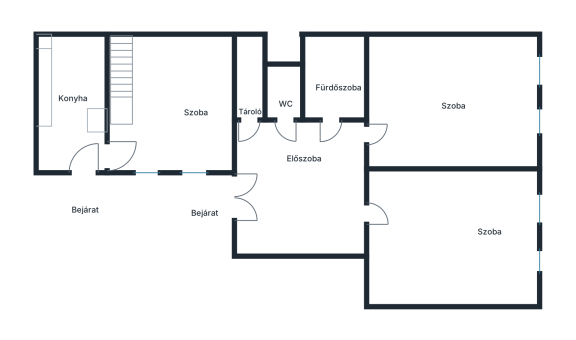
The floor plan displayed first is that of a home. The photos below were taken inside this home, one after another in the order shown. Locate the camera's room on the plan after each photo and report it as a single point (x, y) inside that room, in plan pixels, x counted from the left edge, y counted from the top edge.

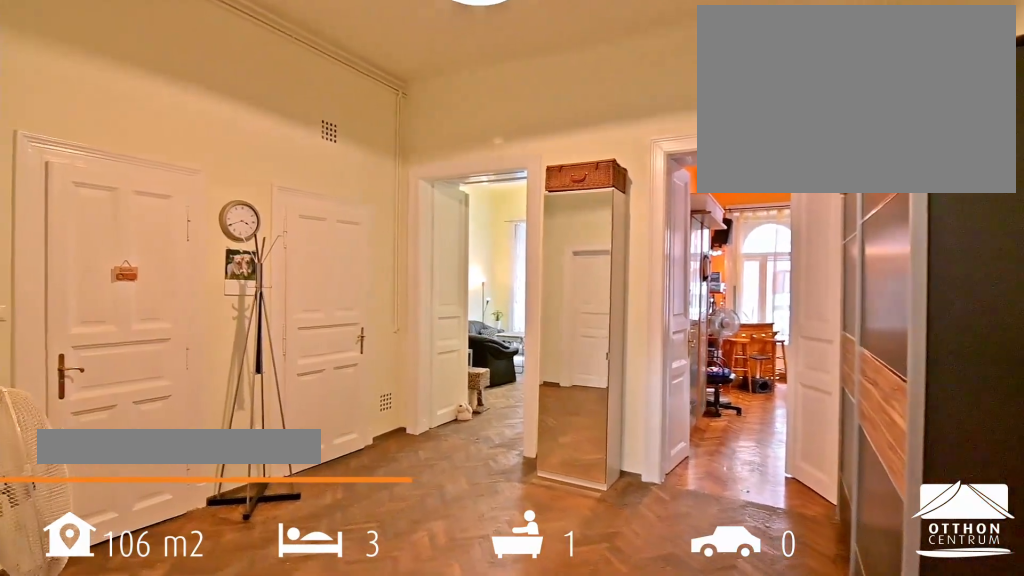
(302, 191)
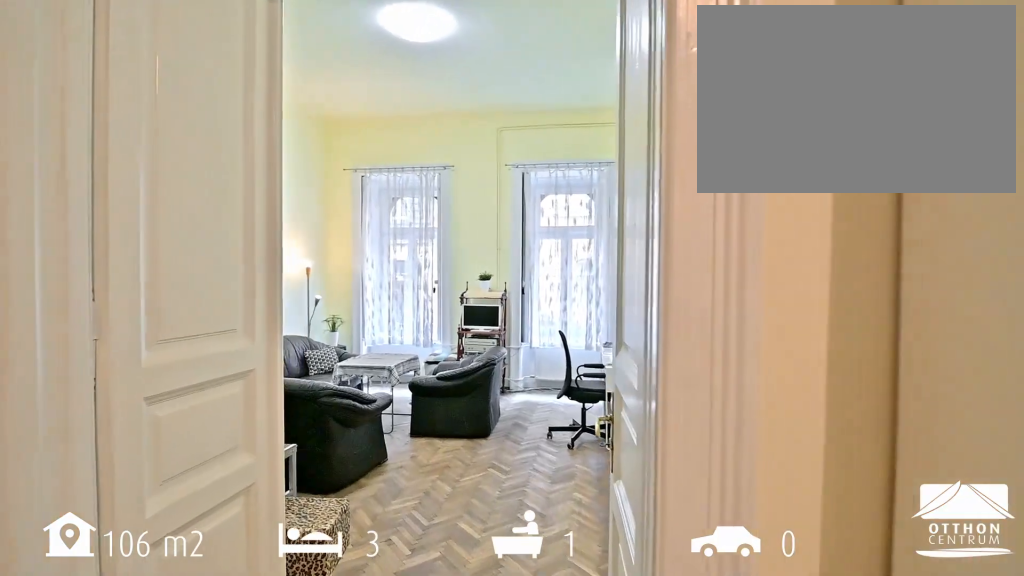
(302, 191)
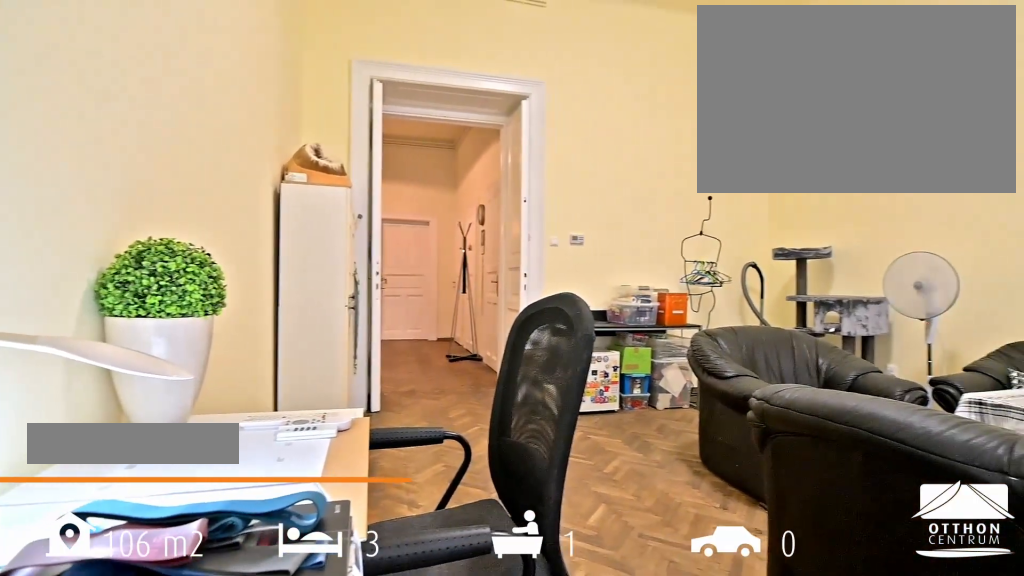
(455, 105)
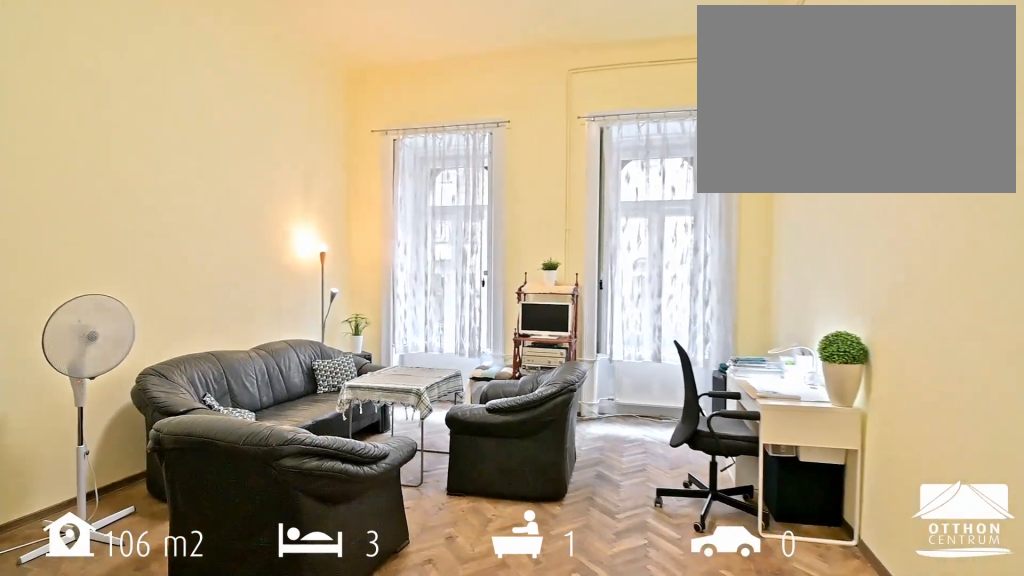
(455, 105)
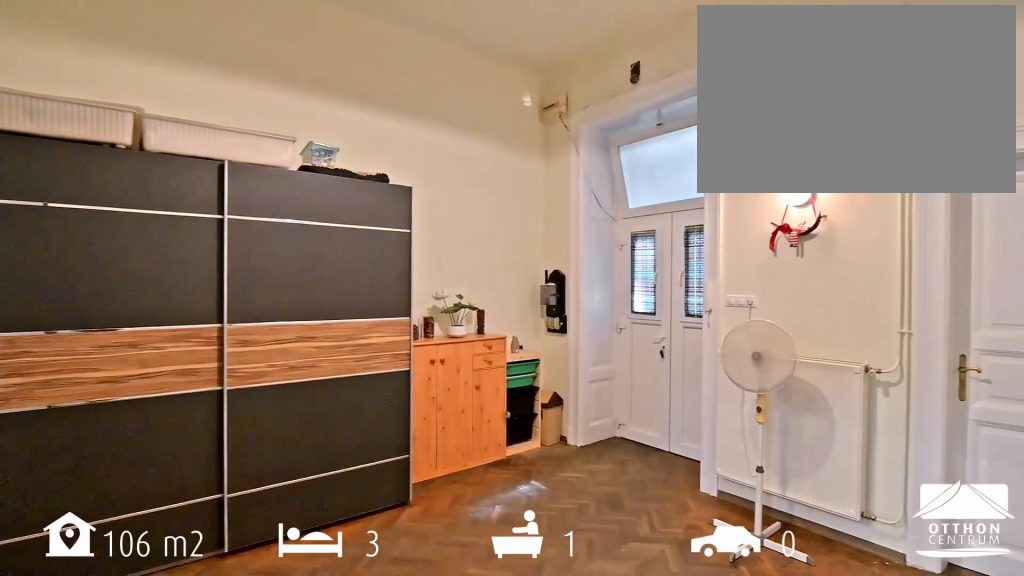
(302, 191)
